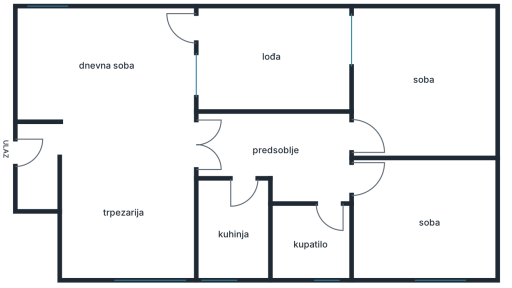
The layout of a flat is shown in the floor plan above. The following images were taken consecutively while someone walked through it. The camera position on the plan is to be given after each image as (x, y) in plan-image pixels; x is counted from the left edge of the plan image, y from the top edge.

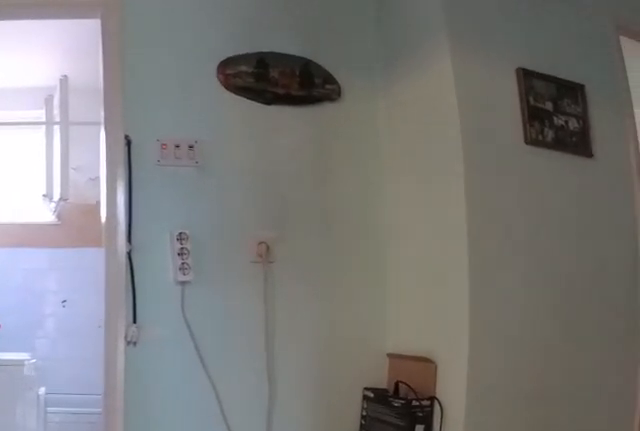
(318, 131)
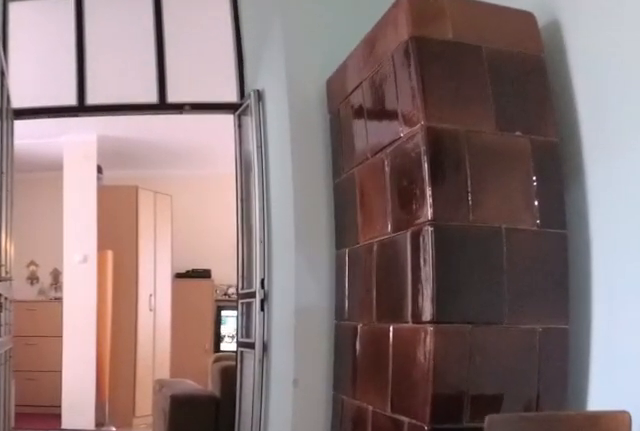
(283, 148)
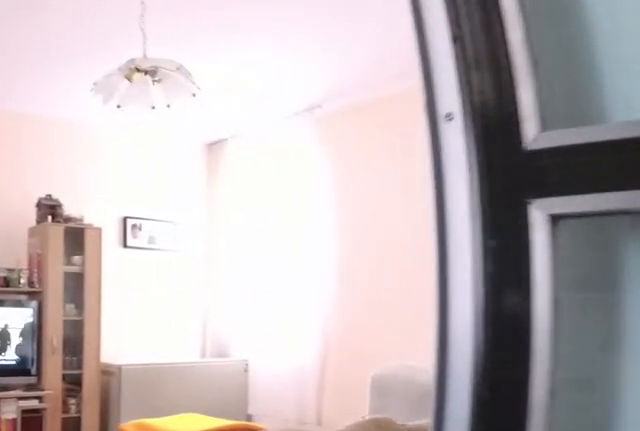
(199, 143)
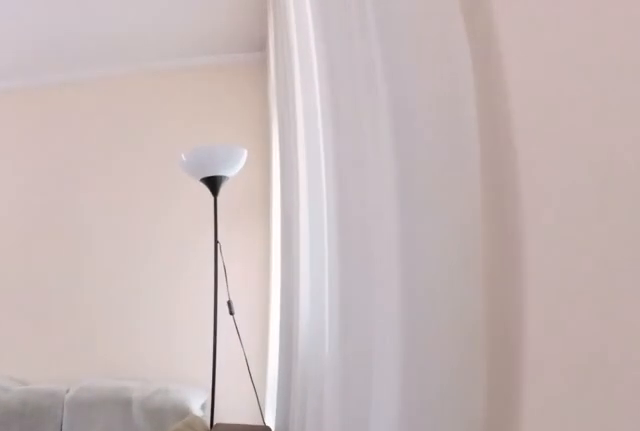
(186, 150)
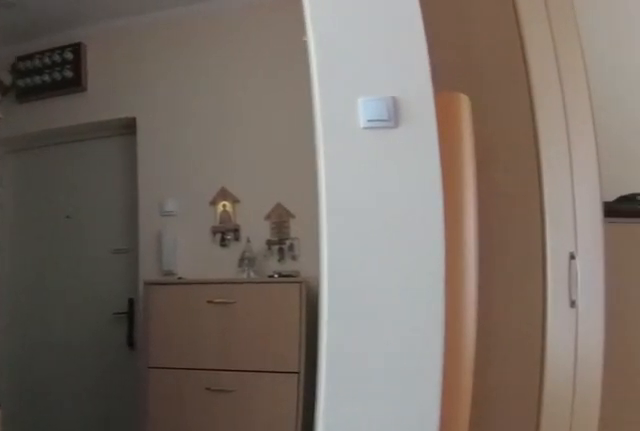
(149, 141)
